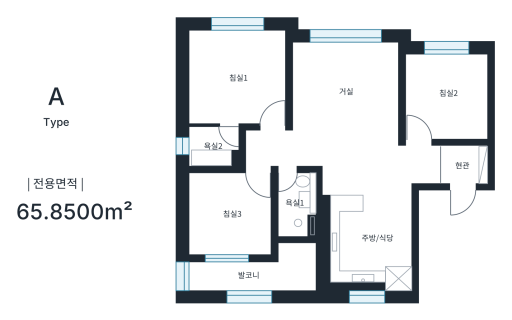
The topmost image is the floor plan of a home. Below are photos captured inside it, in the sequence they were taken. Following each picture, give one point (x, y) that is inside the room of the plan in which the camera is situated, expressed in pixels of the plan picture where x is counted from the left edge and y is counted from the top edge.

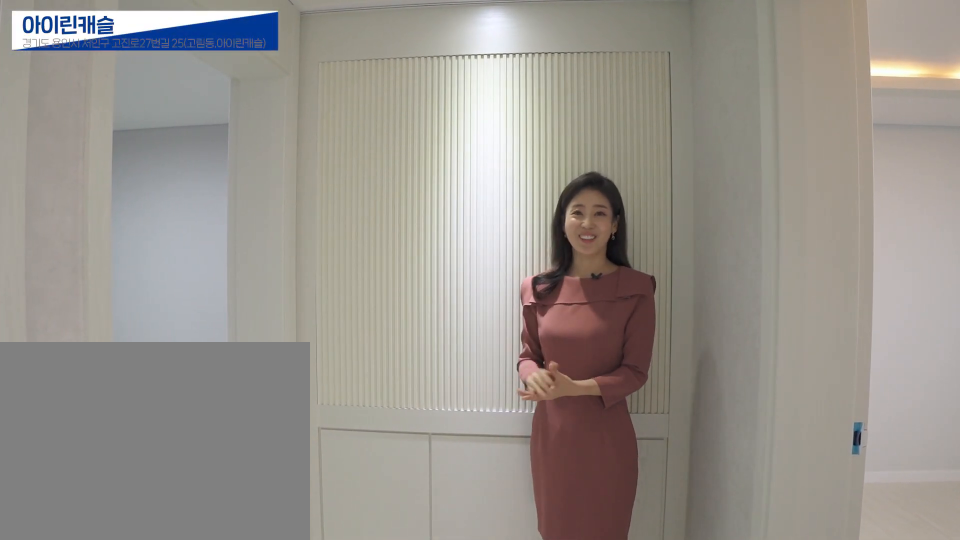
(267, 146)
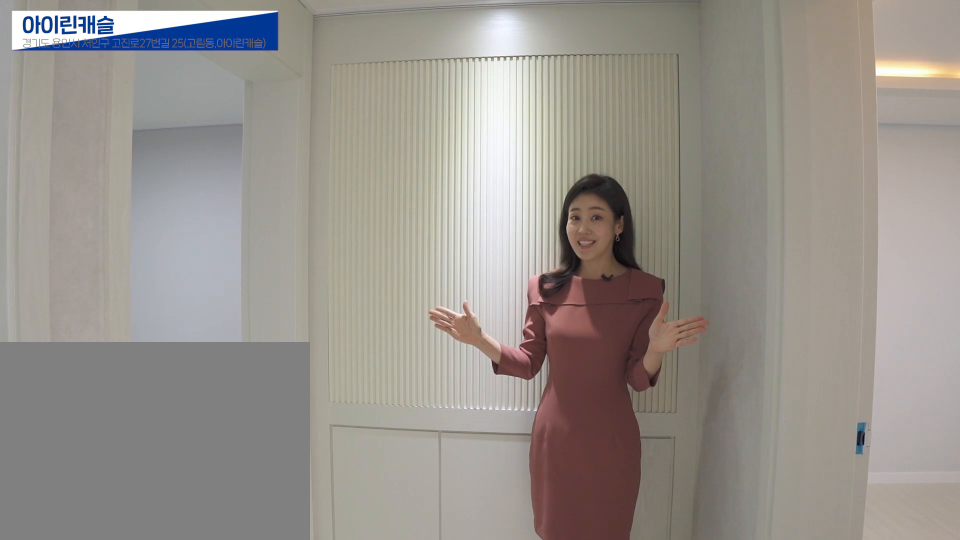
(267, 146)
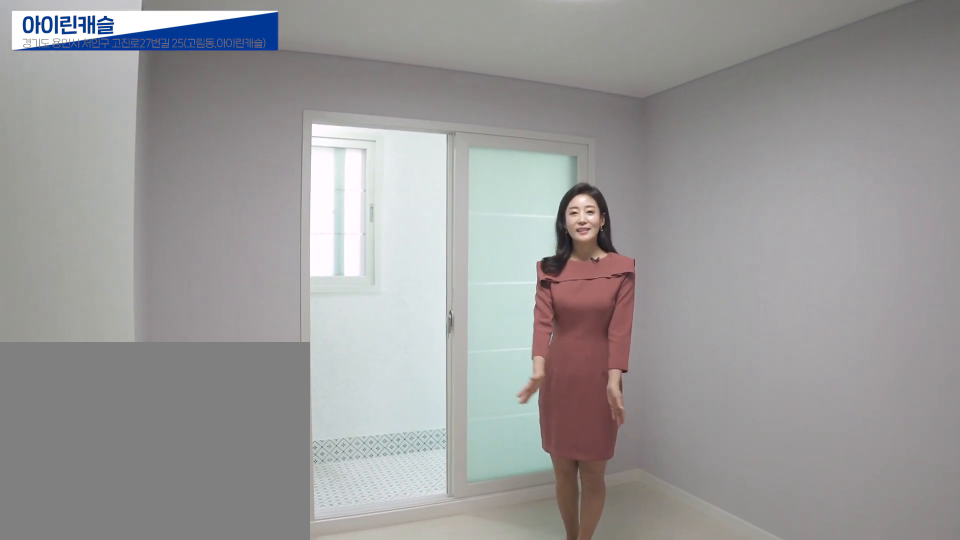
(249, 232)
